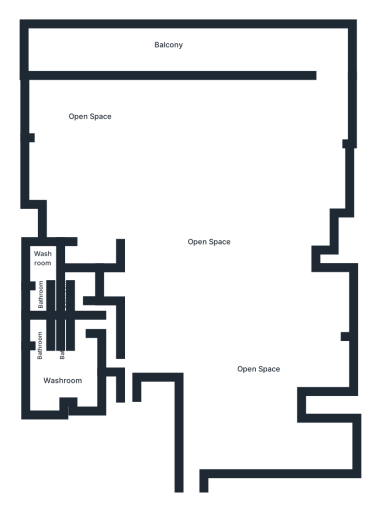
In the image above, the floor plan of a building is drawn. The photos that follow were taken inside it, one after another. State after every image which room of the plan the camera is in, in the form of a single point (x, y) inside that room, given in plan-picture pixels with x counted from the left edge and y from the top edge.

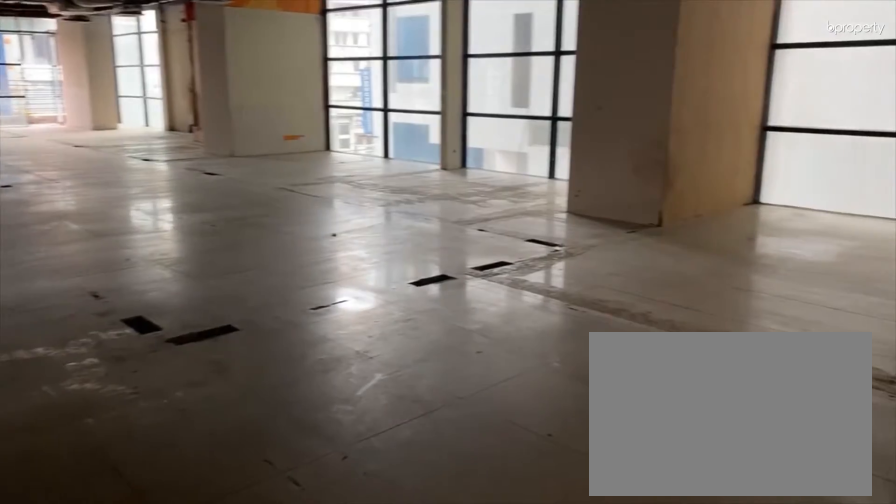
(232, 414)
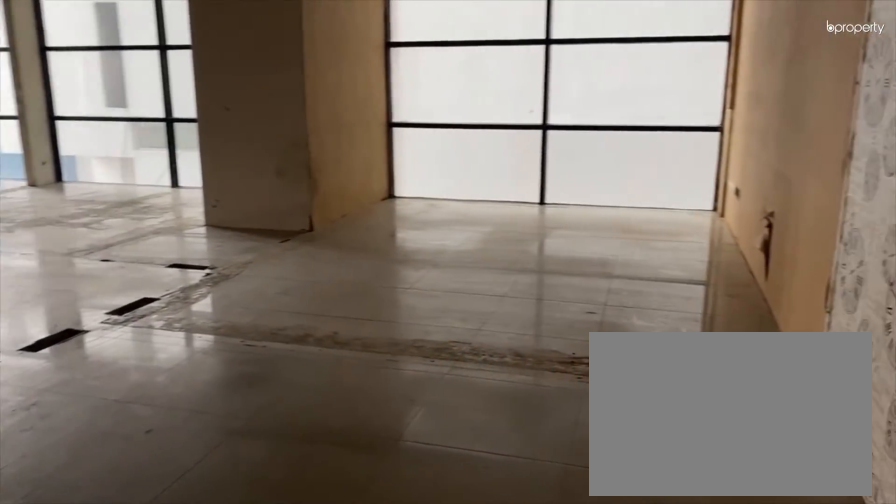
(232, 414)
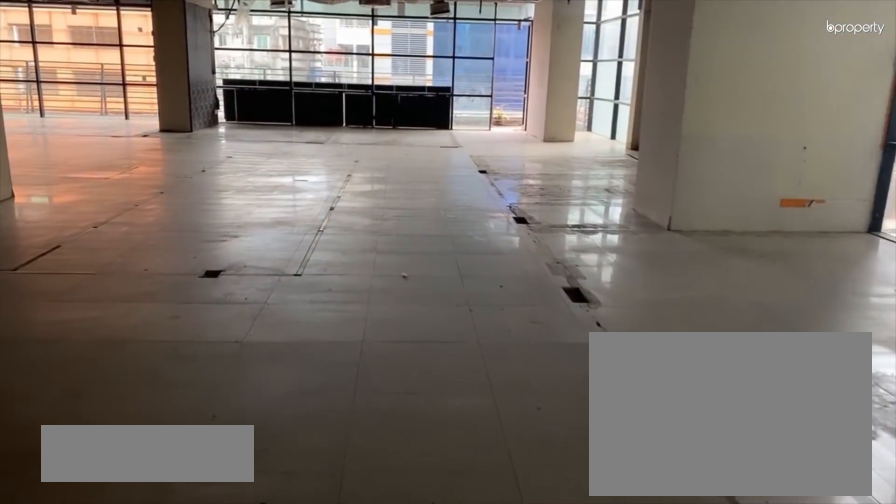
(230, 289)
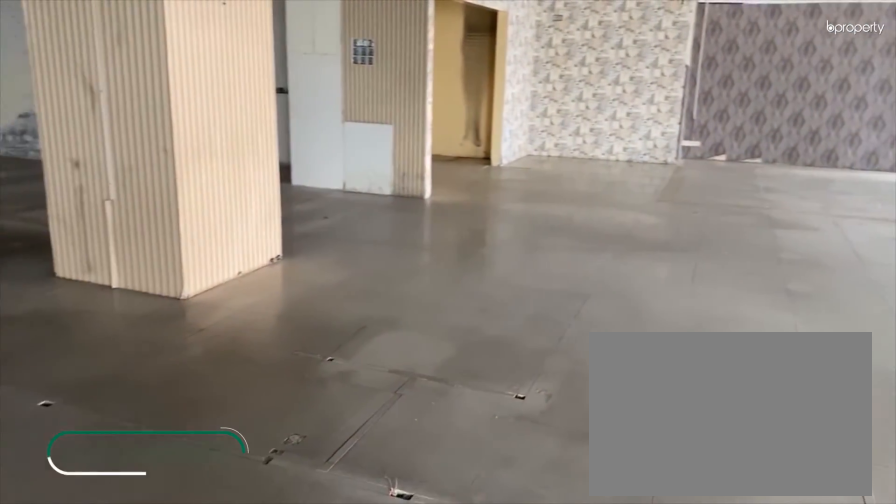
(189, 203)
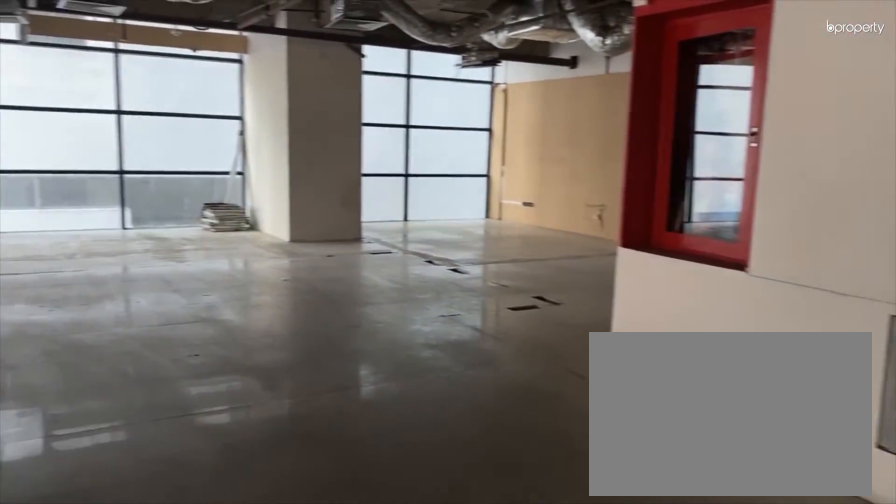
(157, 341)
